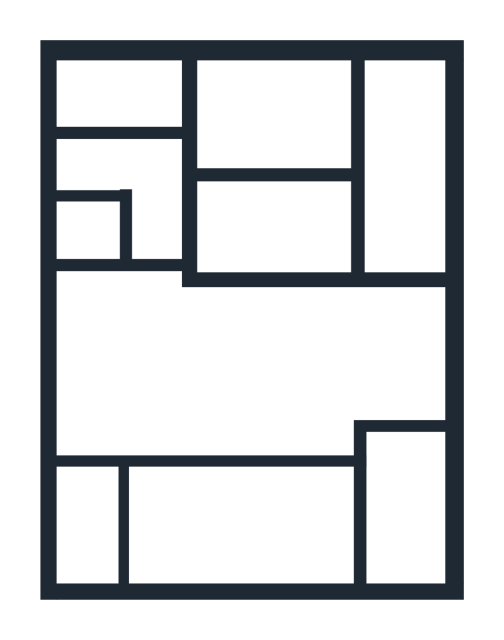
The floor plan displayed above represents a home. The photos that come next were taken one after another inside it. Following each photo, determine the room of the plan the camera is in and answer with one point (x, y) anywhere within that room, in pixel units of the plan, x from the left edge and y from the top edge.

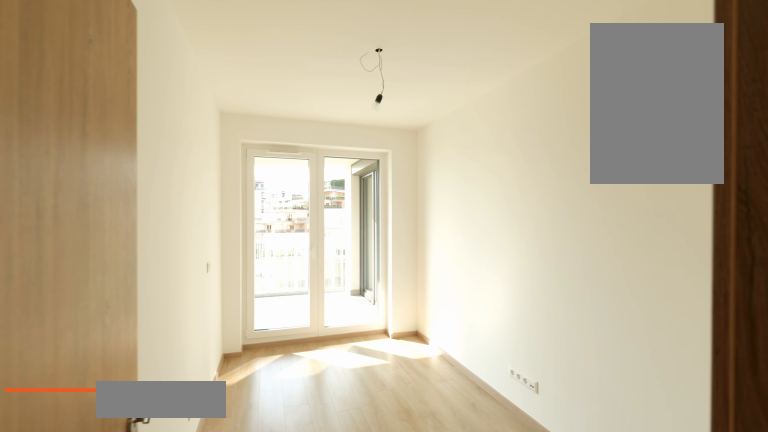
(255, 214)
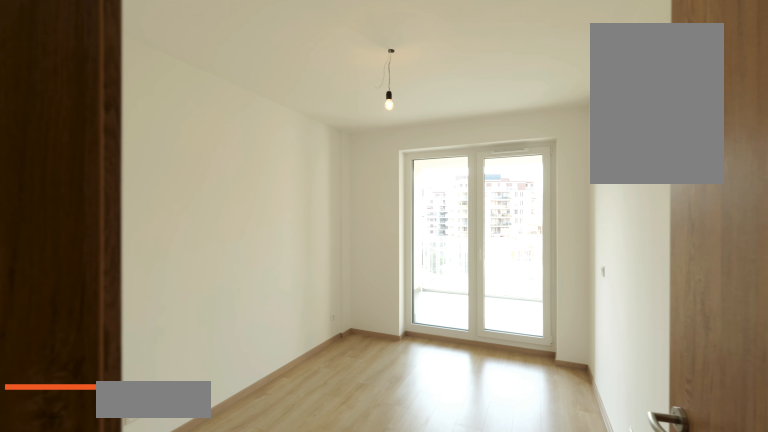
(236, 128)
